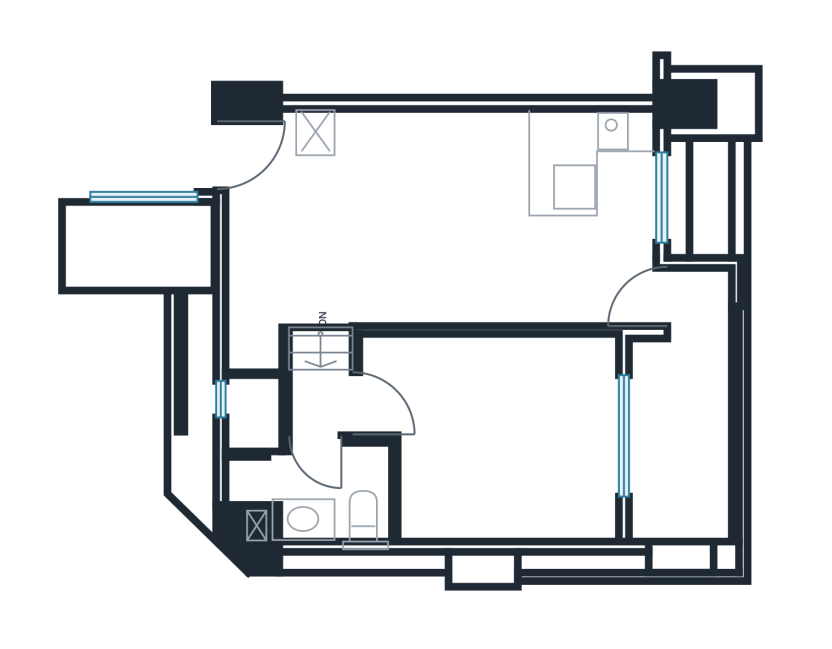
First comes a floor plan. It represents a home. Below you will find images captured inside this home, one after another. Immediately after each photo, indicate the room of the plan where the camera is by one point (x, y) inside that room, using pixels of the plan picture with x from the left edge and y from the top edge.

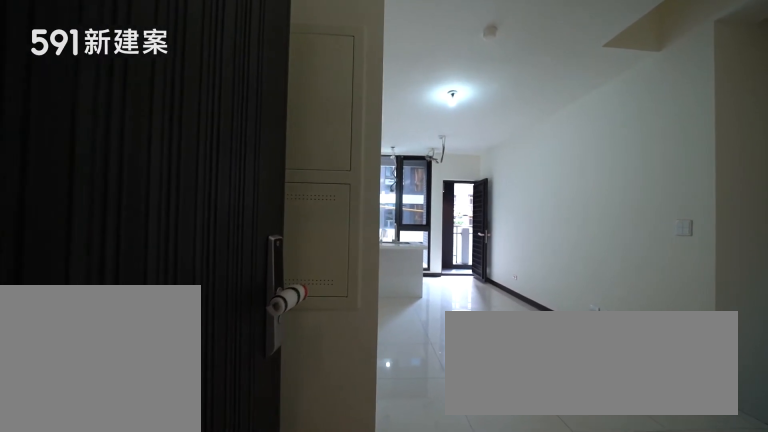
(256, 160)
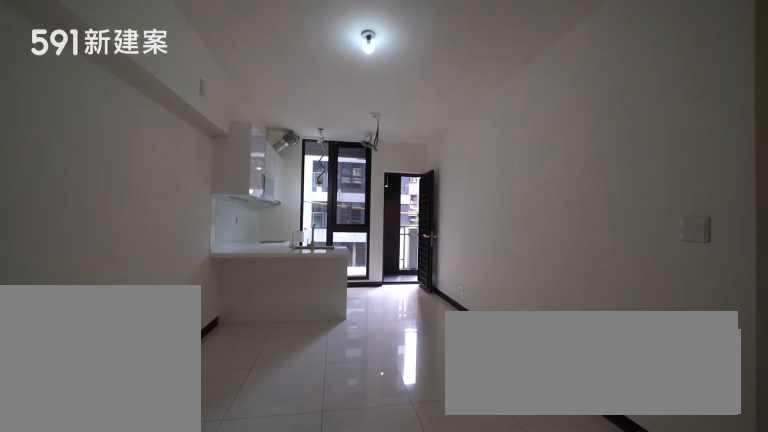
(381, 231)
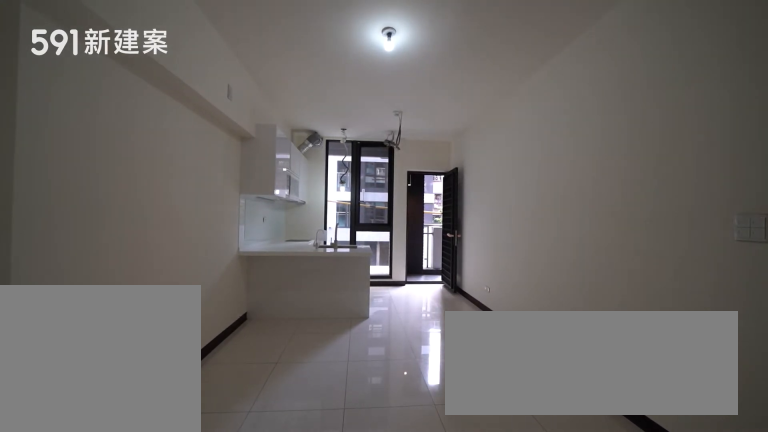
(381, 231)
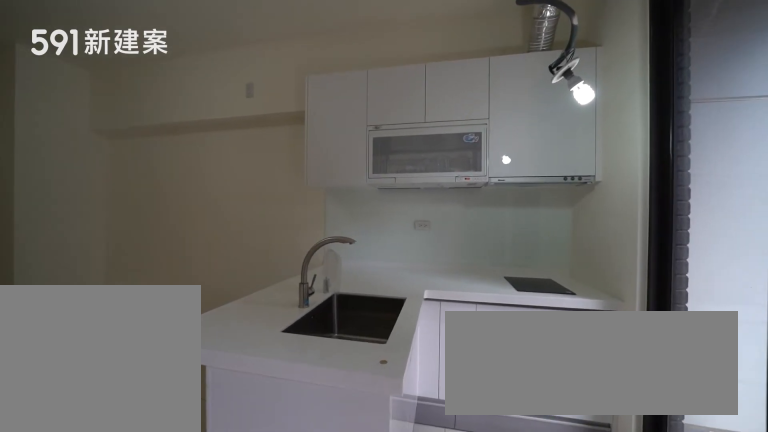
(585, 187)
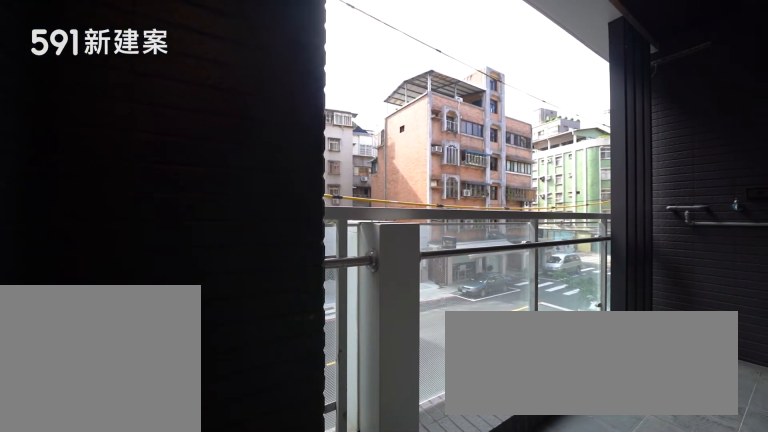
(683, 418)
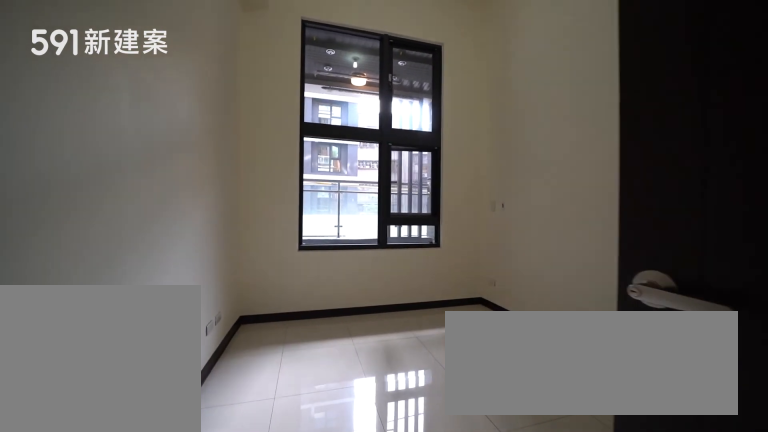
(499, 436)
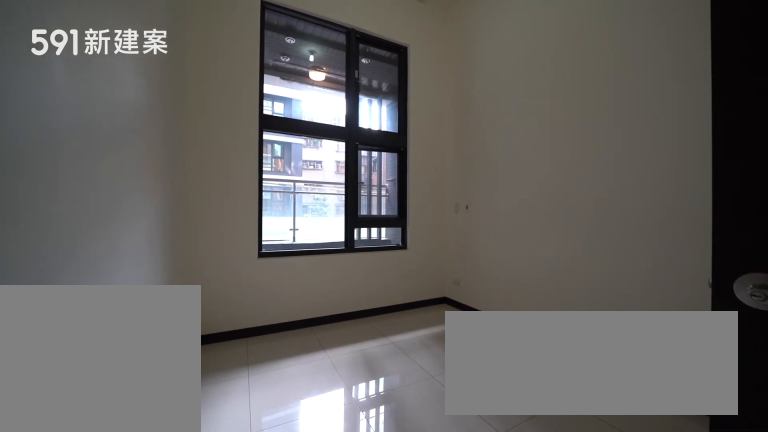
(499, 436)
